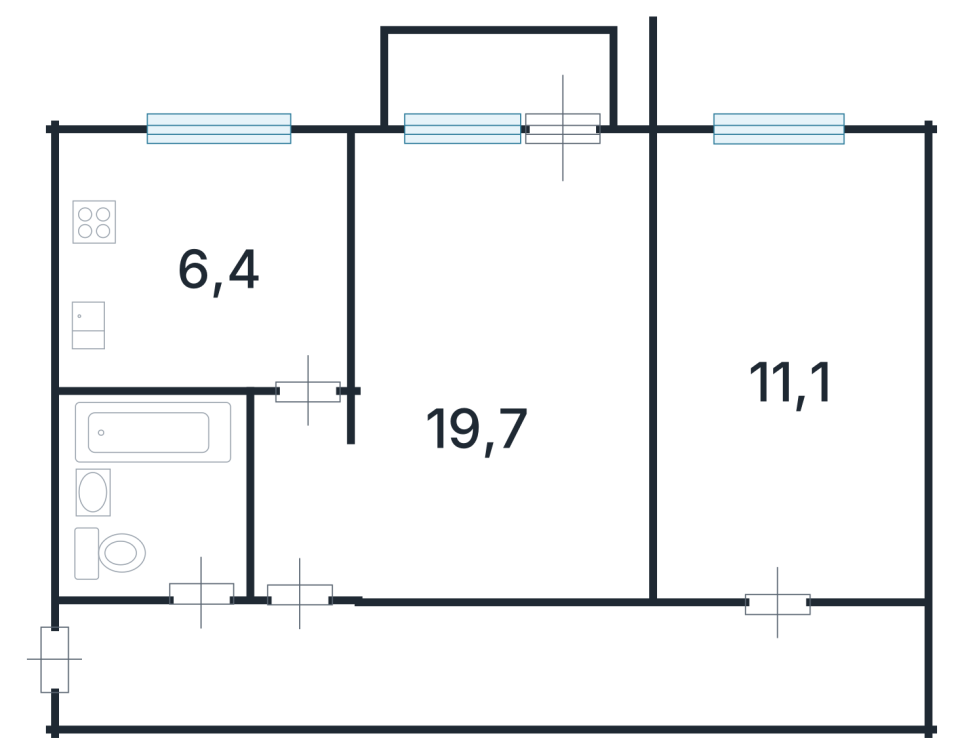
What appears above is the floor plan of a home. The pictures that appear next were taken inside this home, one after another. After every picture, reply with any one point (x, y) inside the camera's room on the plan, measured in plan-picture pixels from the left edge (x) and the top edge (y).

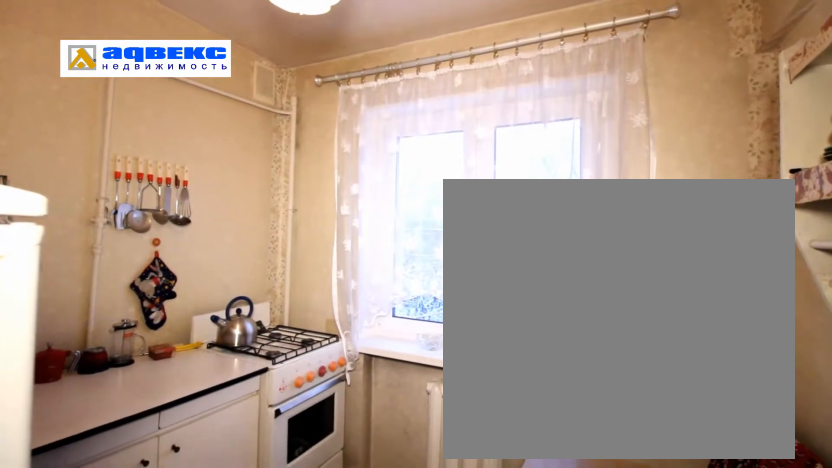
(148, 316)
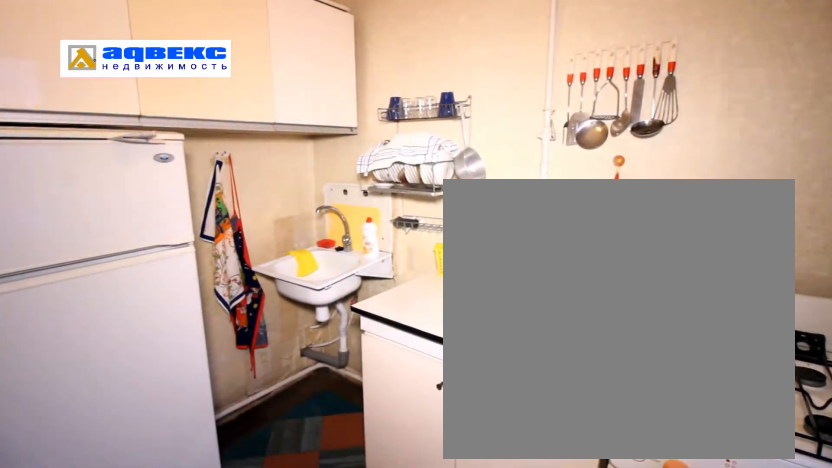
(148, 316)
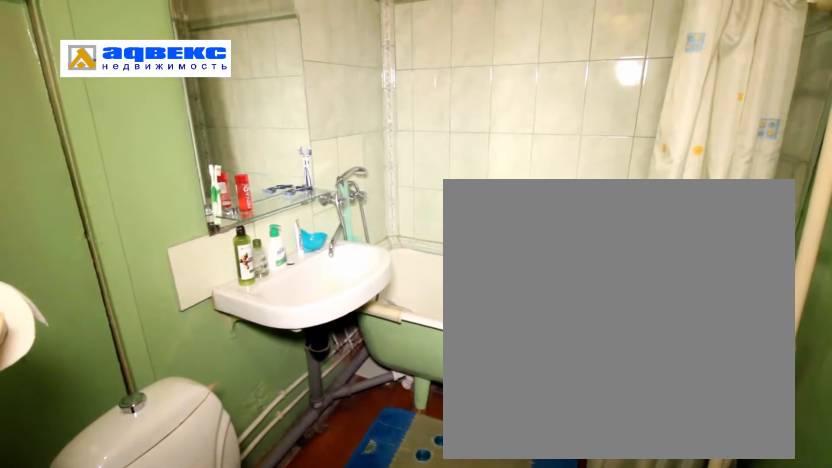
(165, 564)
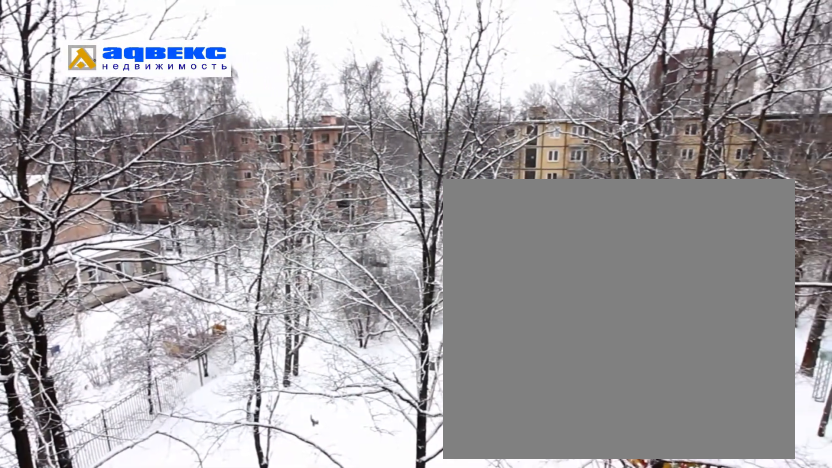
(598, 463)
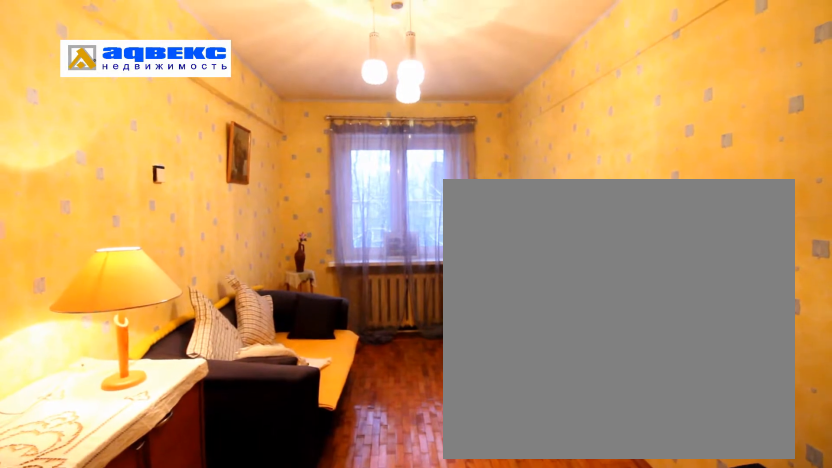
(867, 424)
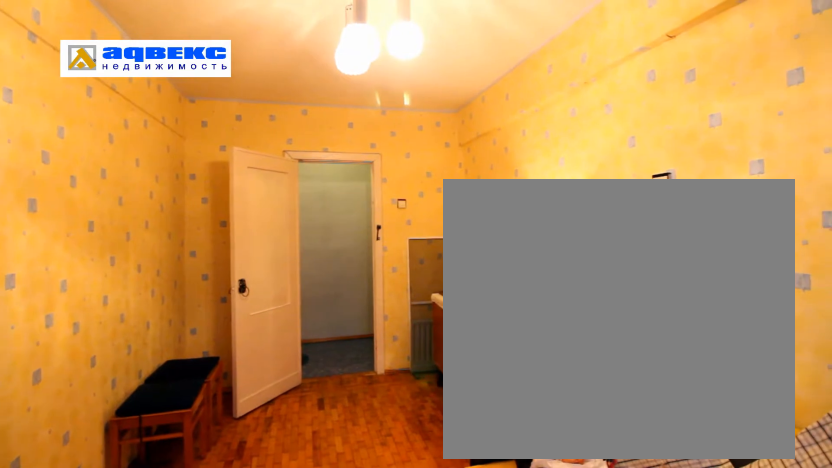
(868, 422)
